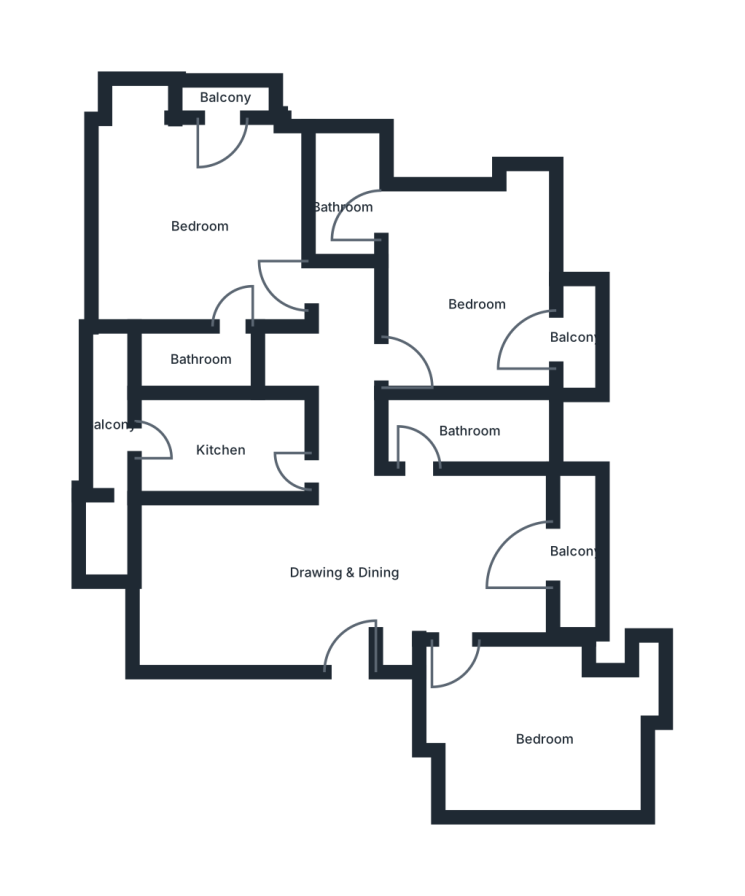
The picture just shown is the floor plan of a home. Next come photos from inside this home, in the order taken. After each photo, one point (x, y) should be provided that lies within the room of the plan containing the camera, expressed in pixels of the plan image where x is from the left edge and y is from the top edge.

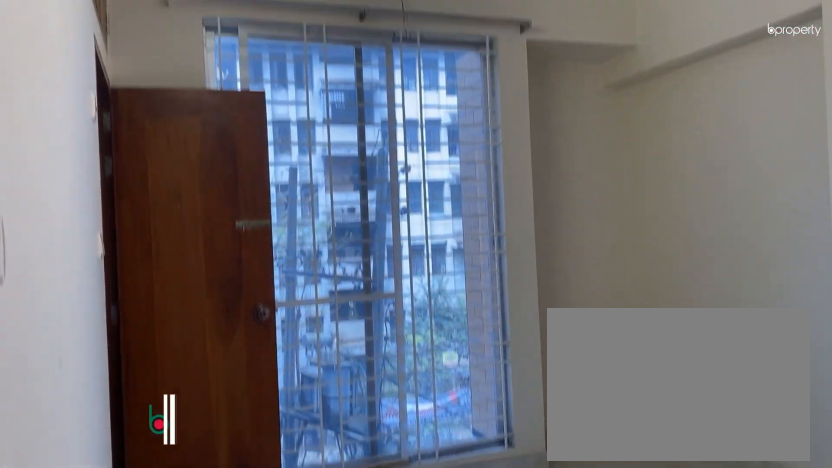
(481, 306)
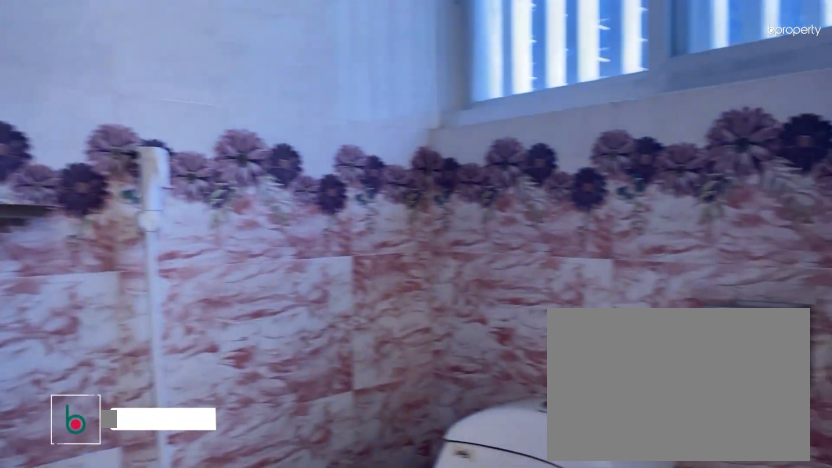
(342, 205)
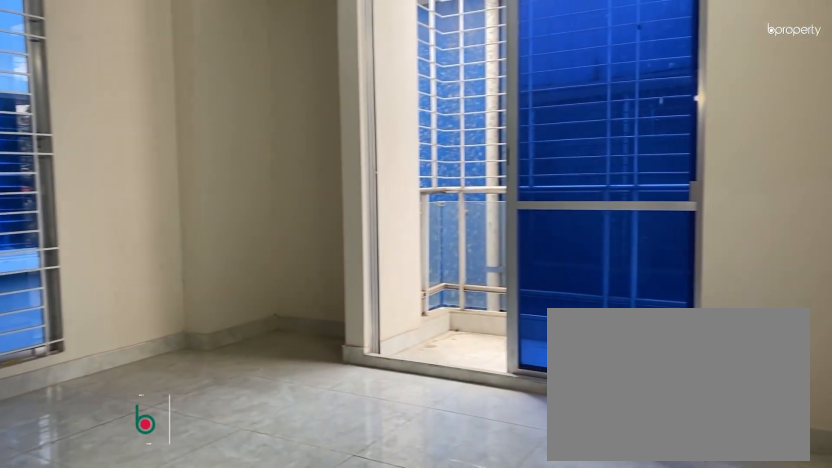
(202, 226)
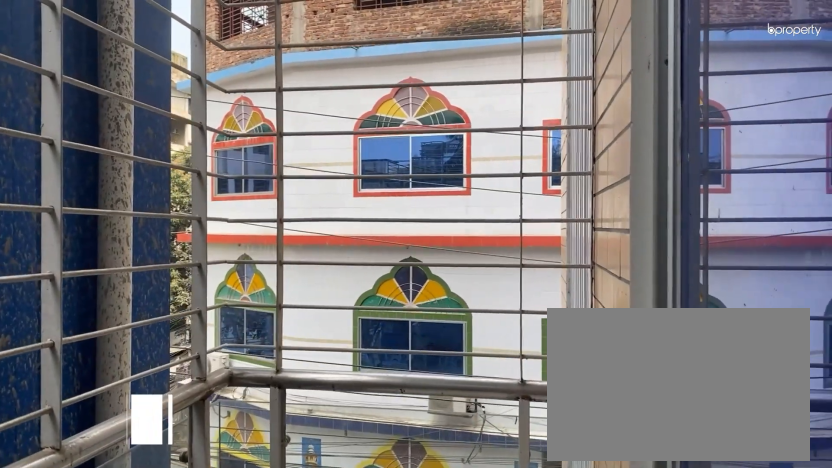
(230, 99)
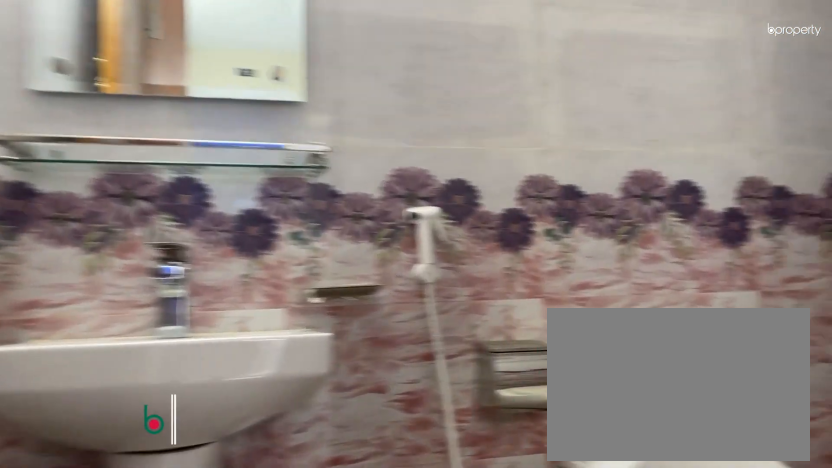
(201, 360)
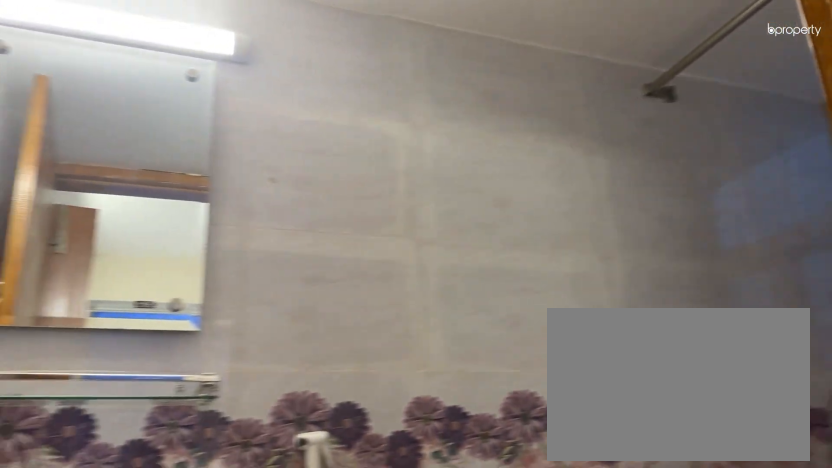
(201, 360)
